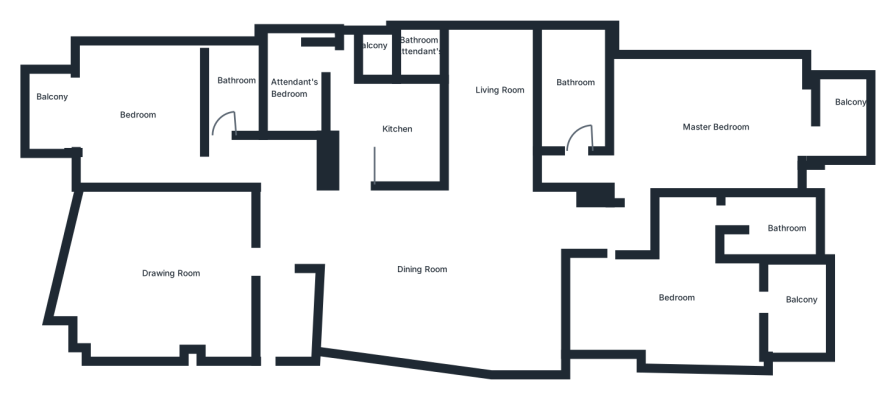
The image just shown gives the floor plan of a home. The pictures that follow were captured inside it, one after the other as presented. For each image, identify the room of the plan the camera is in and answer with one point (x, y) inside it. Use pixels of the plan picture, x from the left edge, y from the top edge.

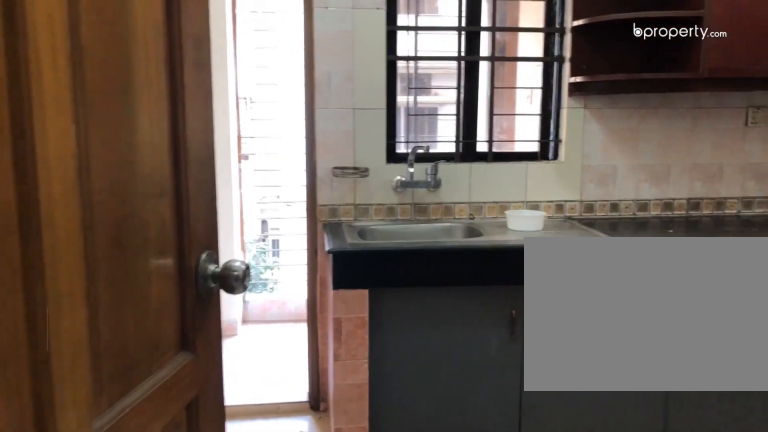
(384, 135)
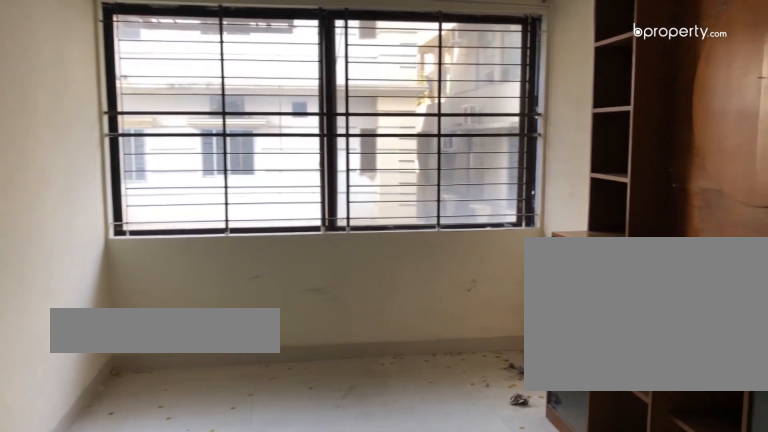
(489, 109)
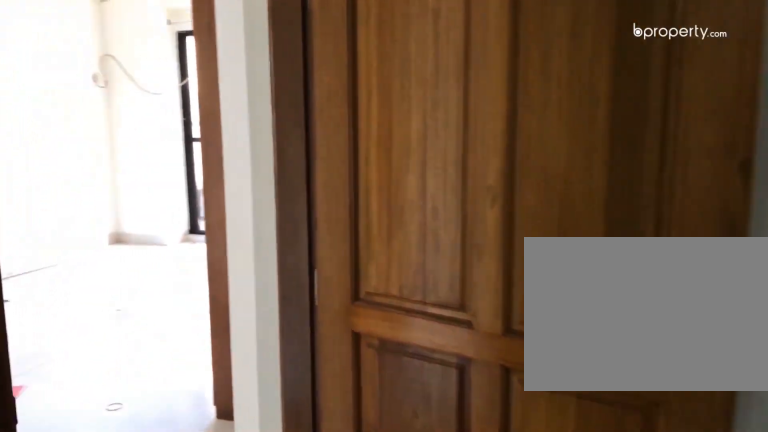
(639, 216)
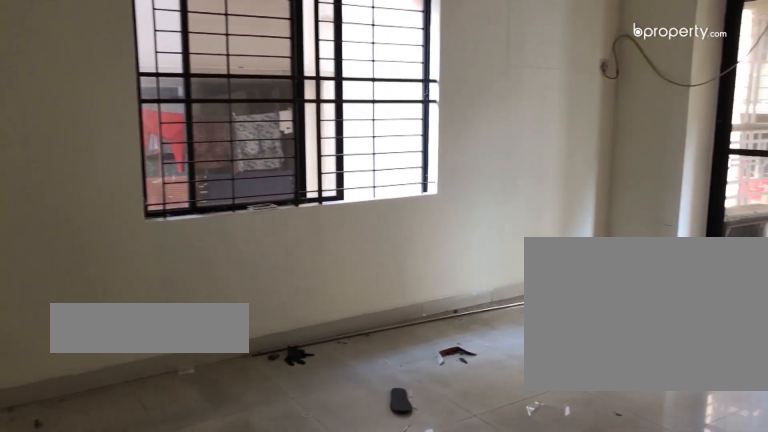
(705, 129)
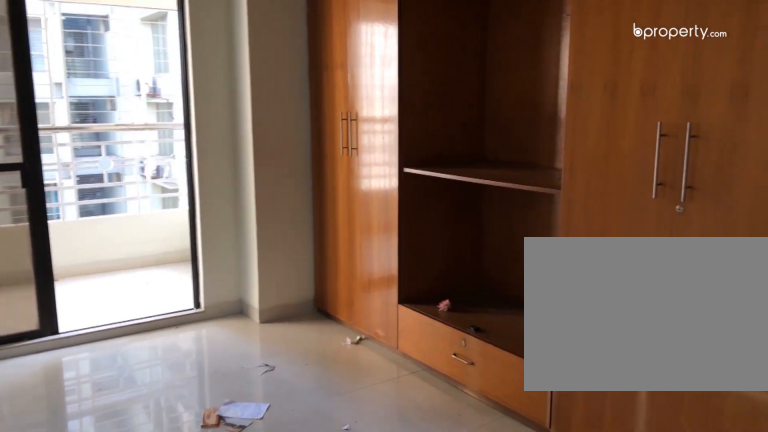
(699, 135)
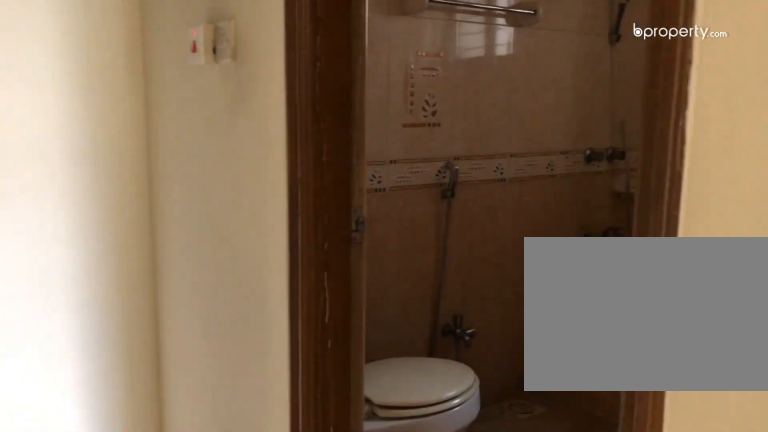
(587, 167)
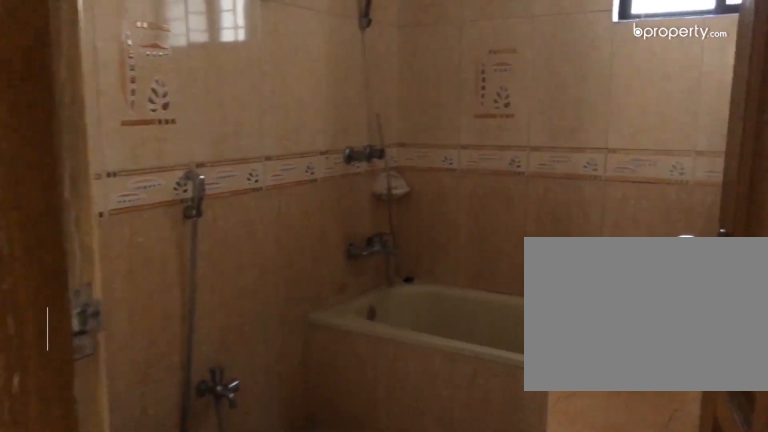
(569, 86)
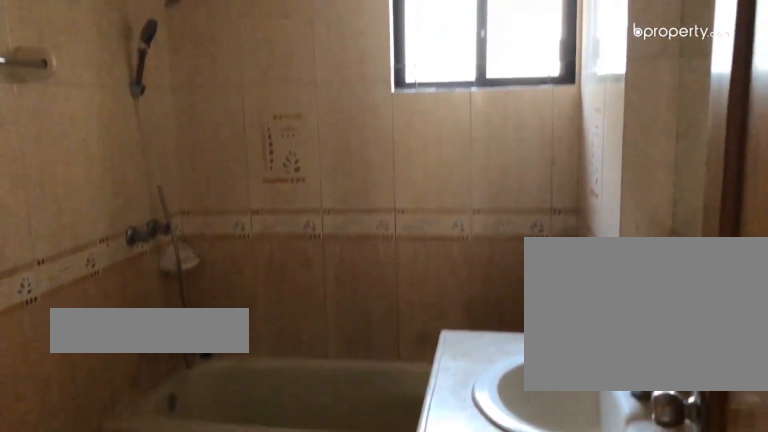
(570, 86)
